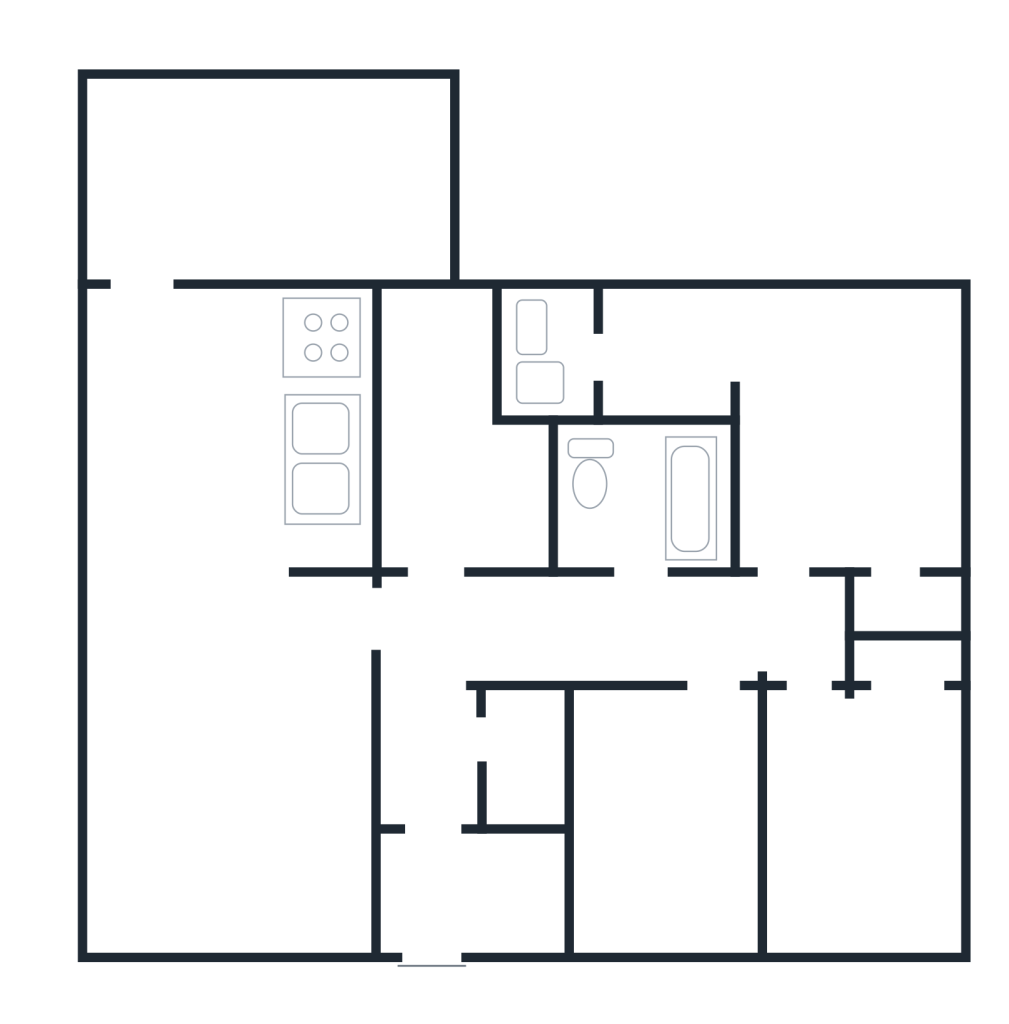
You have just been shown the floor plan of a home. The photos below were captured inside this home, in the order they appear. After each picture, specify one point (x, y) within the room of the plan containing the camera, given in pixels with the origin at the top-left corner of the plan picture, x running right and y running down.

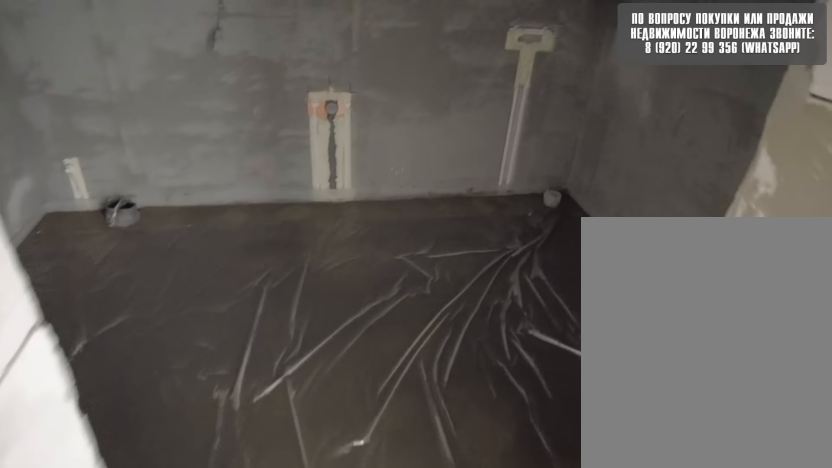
(671, 662)
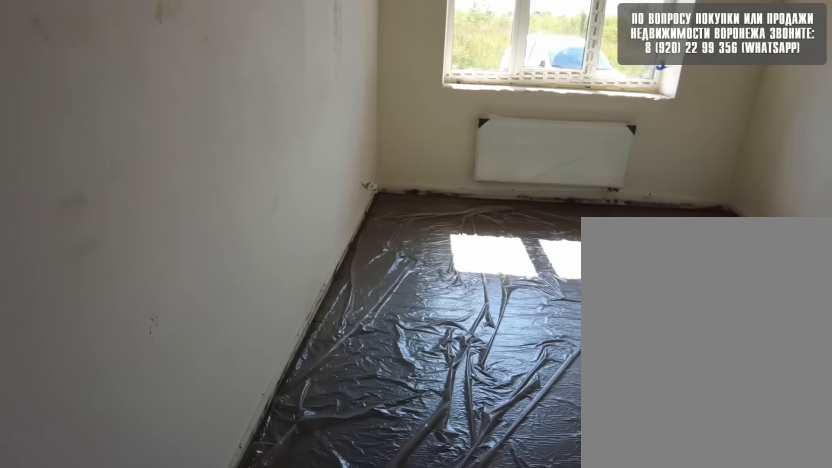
(682, 722)
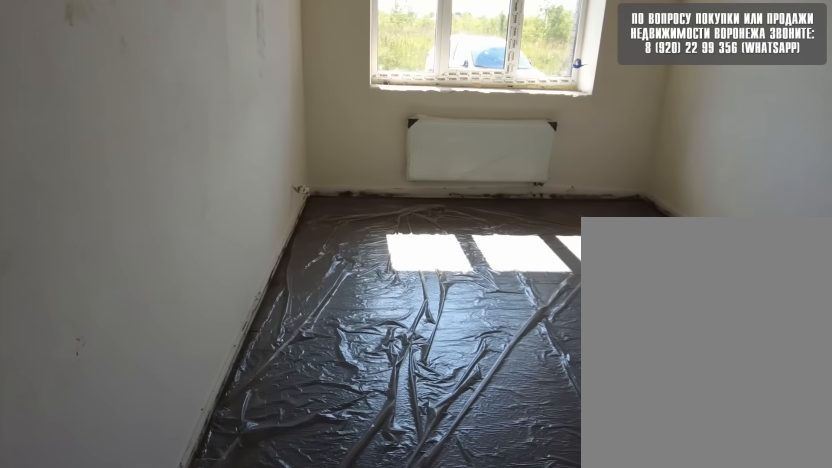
(687, 758)
